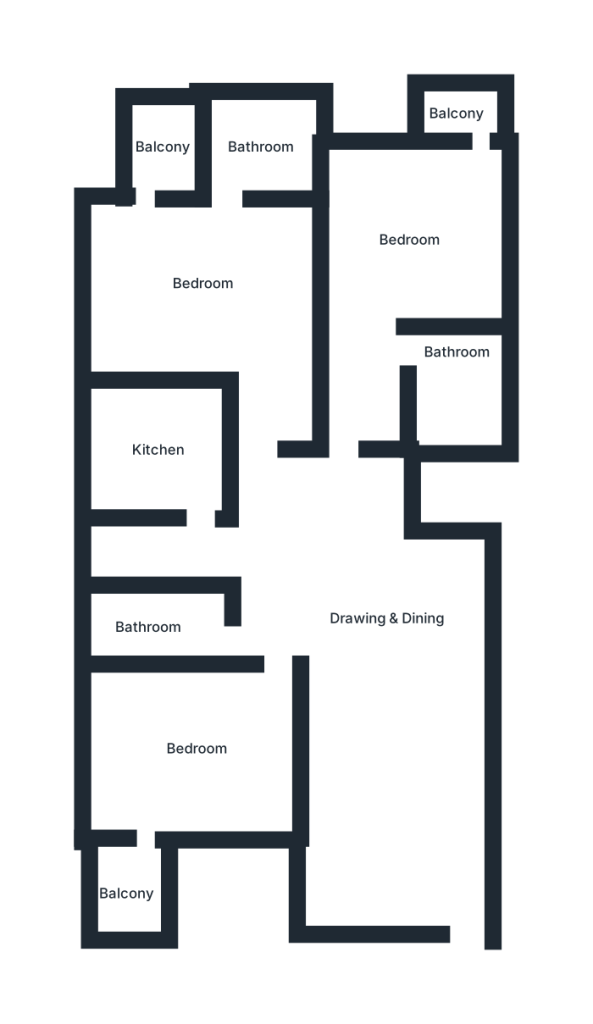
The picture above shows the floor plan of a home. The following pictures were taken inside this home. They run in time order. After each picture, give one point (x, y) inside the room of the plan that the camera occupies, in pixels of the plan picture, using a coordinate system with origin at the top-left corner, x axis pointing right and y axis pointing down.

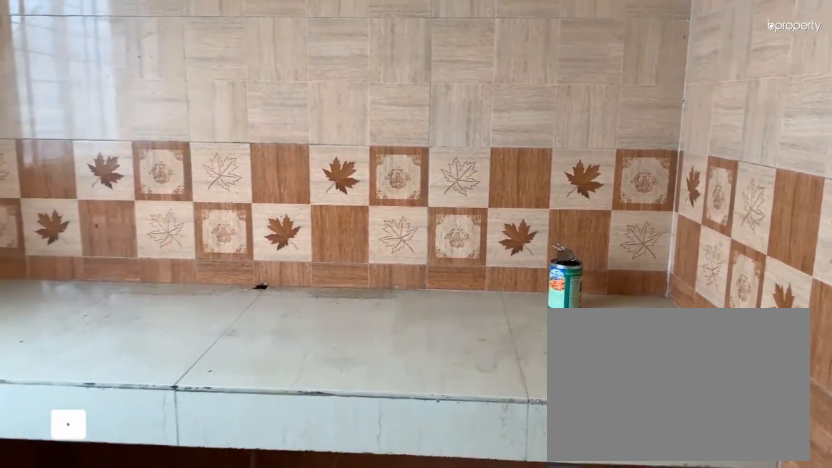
(151, 452)
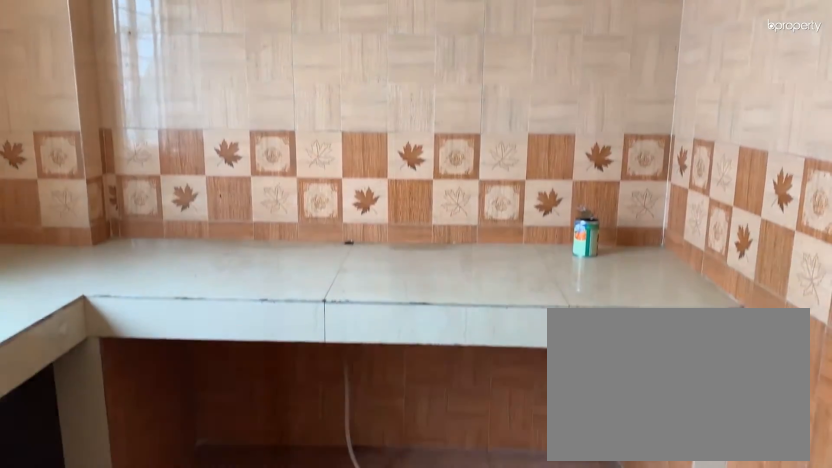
(162, 452)
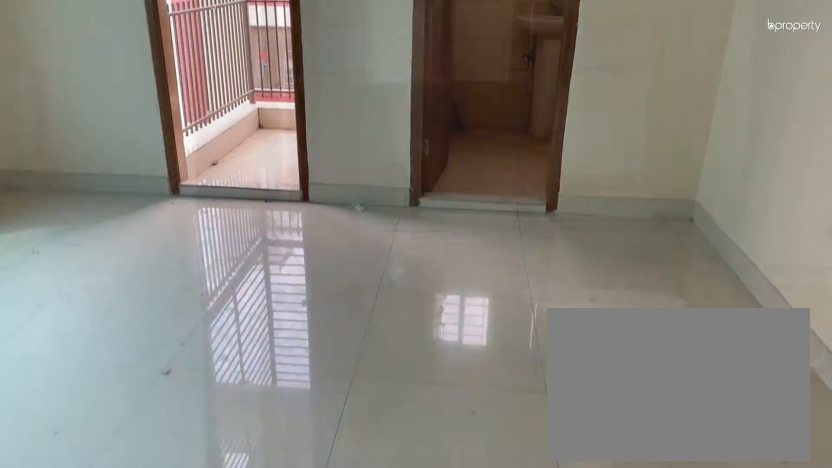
(213, 253)
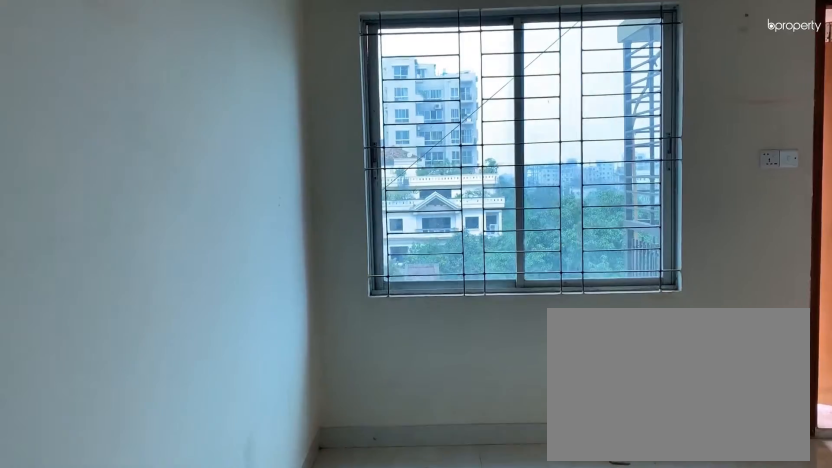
(413, 241)
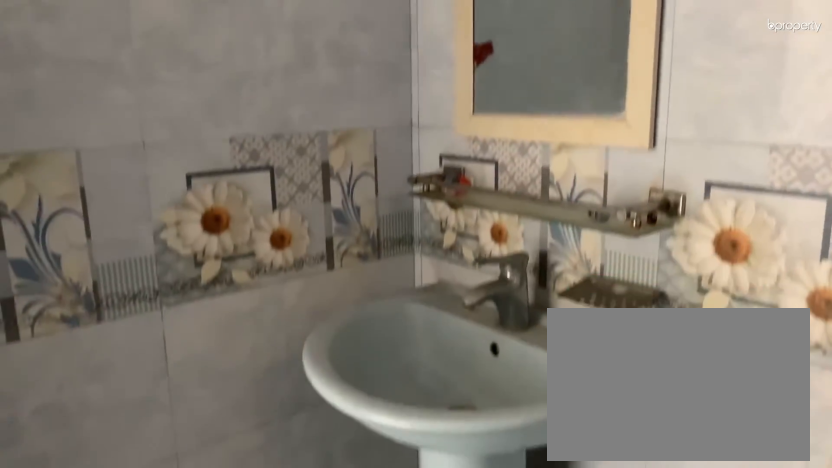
(444, 366)
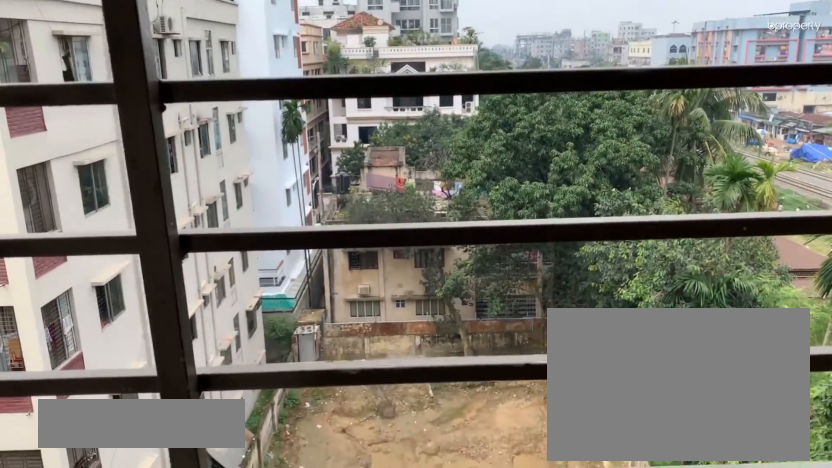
(453, 111)
